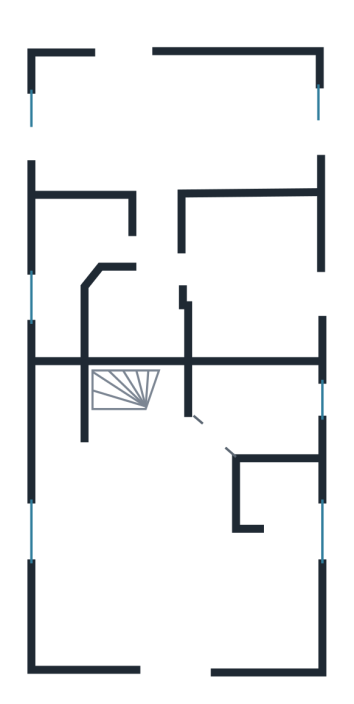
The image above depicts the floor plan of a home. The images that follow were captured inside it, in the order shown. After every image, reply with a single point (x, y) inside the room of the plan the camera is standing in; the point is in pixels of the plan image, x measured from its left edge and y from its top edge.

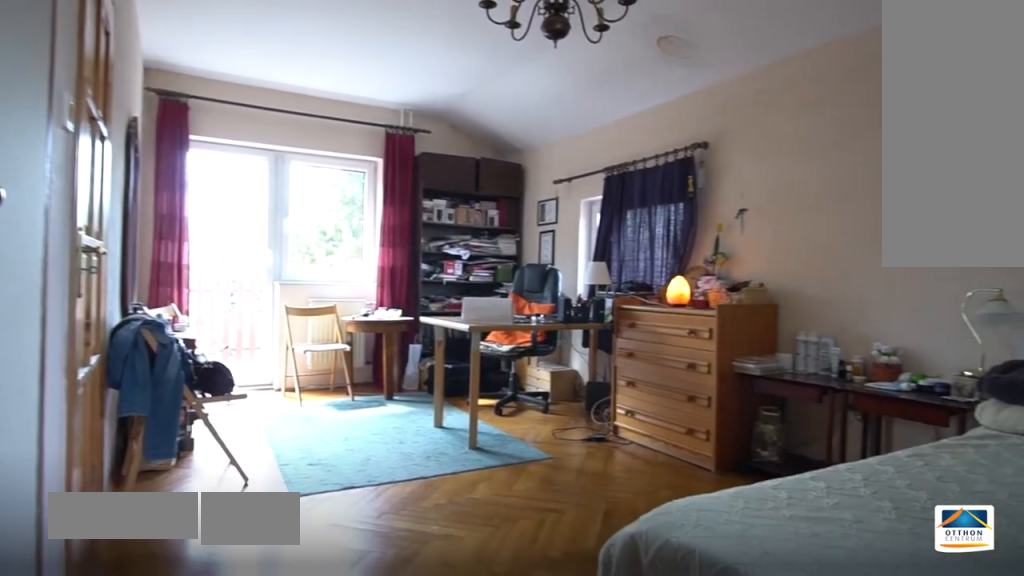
(194, 130)
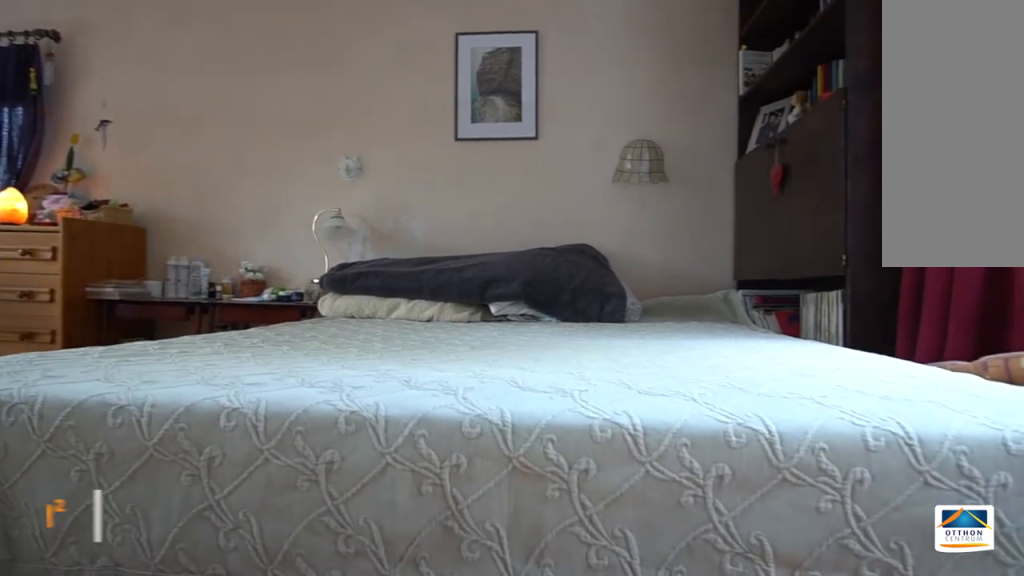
(194, 130)
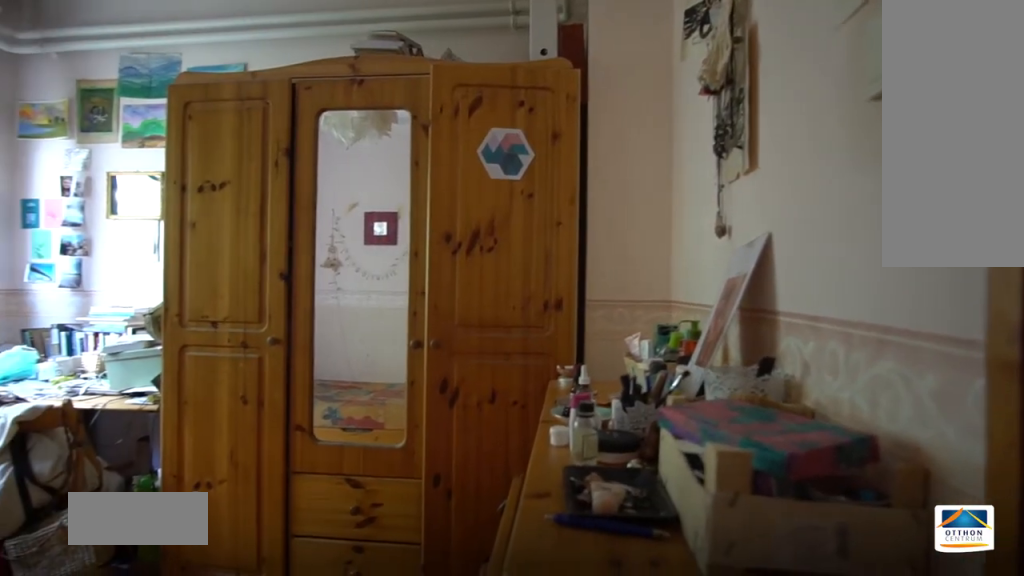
(251, 270)
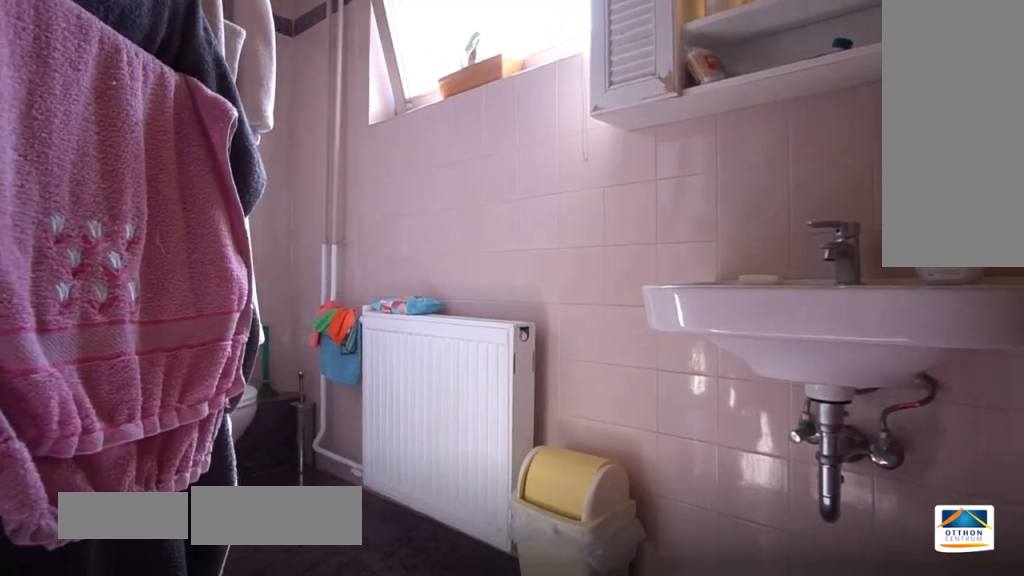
(72, 242)
